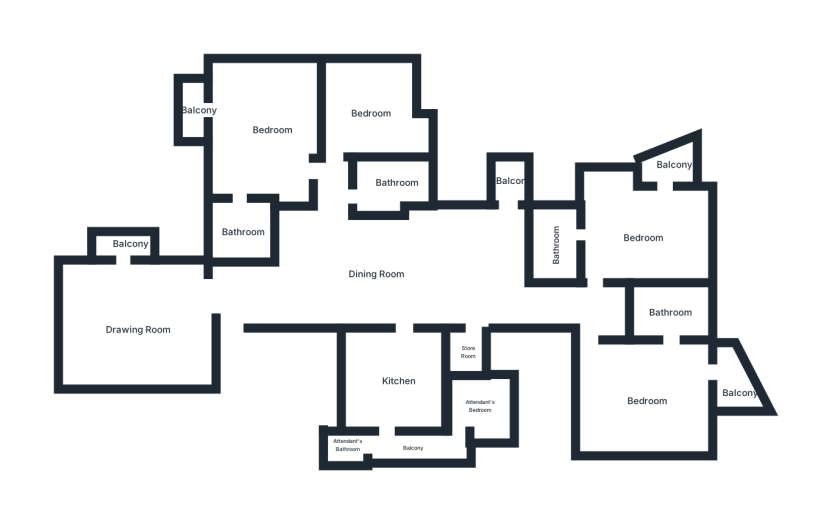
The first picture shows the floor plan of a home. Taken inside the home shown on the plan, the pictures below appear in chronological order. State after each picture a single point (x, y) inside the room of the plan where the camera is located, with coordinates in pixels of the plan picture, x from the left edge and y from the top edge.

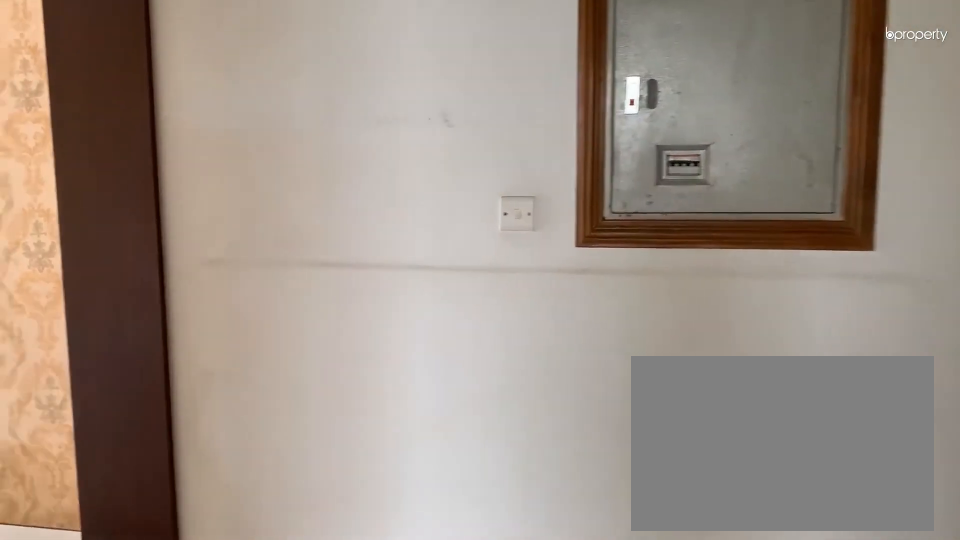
(234, 309)
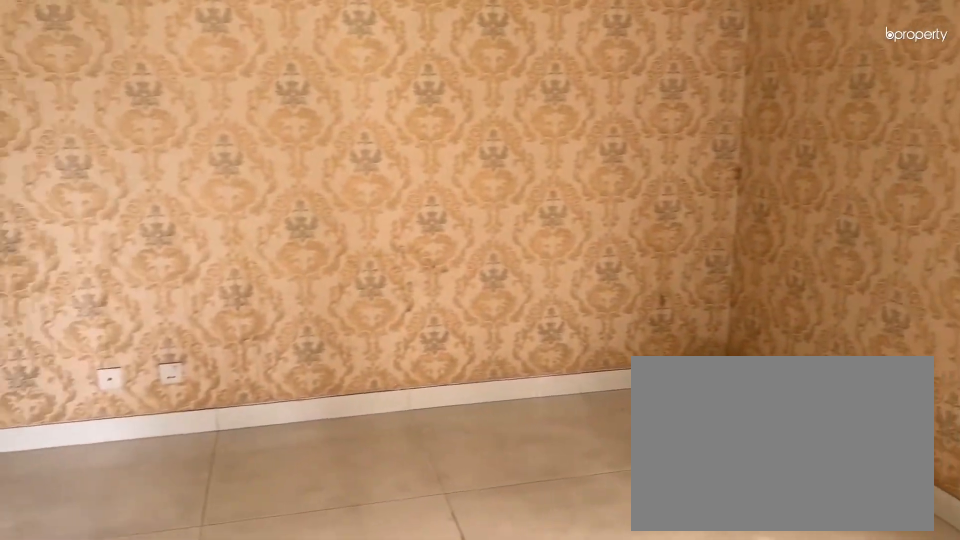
(135, 335)
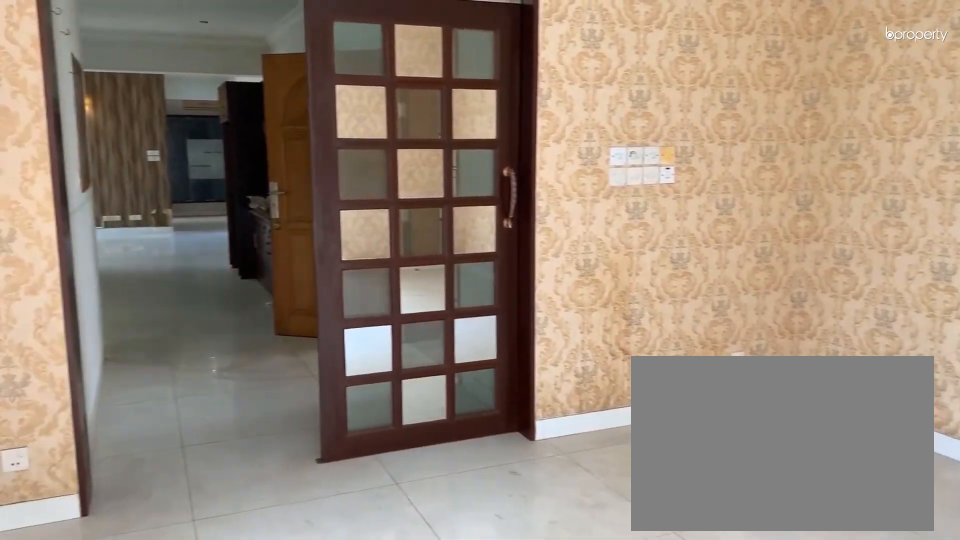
(135, 335)
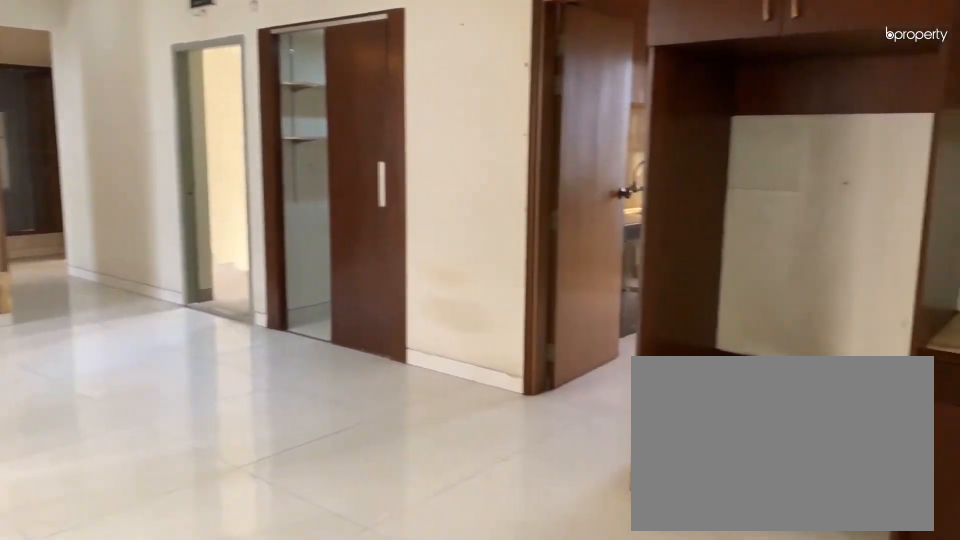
(376, 274)
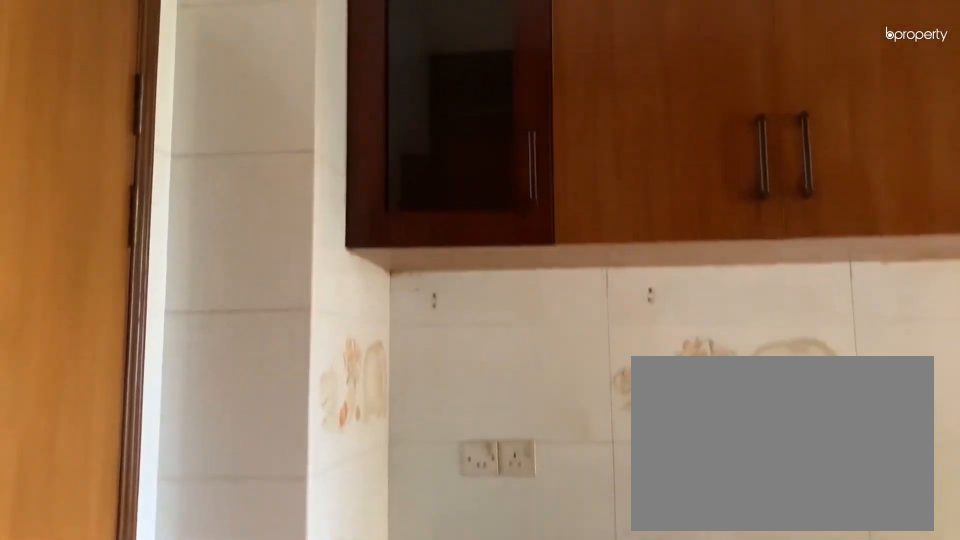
(402, 381)
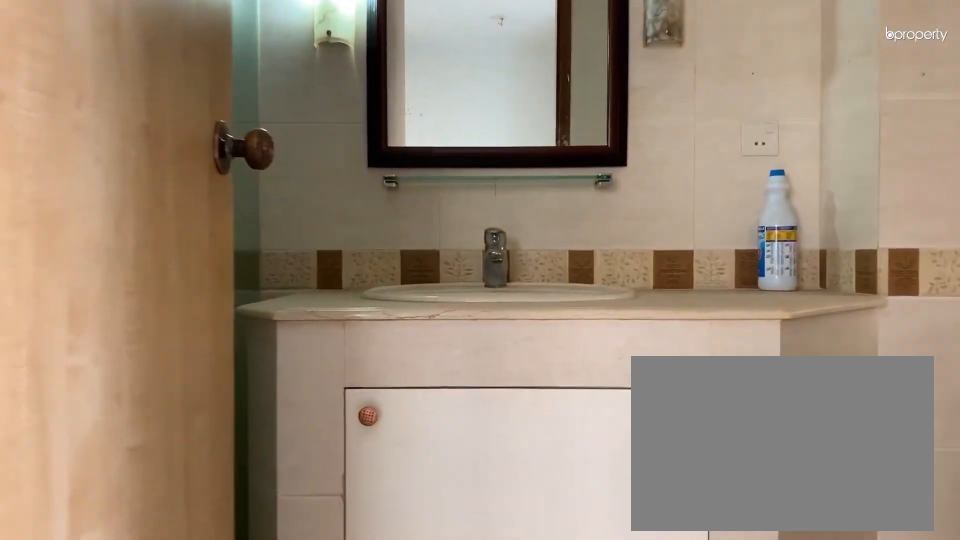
(672, 315)
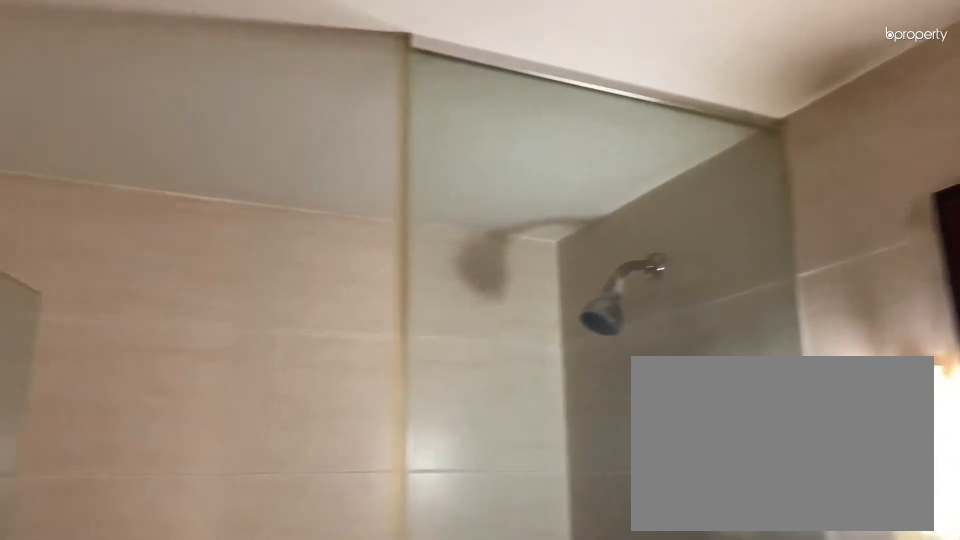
(672, 315)
